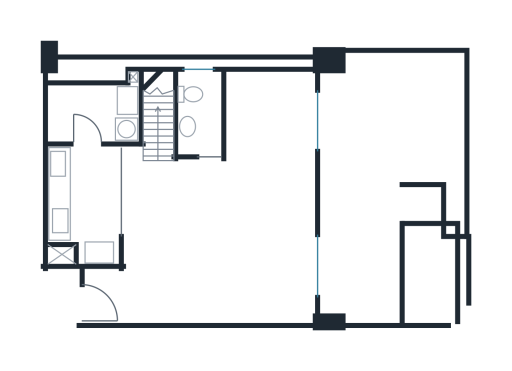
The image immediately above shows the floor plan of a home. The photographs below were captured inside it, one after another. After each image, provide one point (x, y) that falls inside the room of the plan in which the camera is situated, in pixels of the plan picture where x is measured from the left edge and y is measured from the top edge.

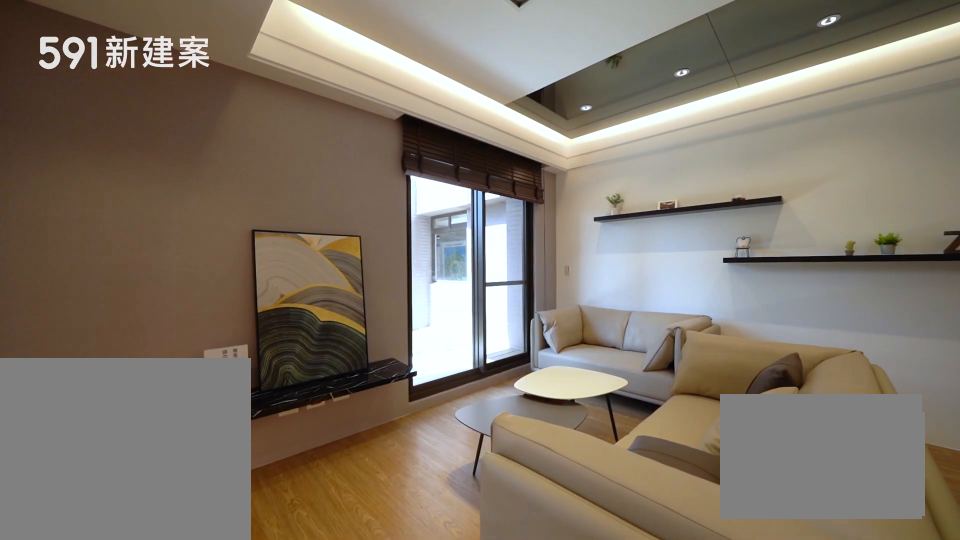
(258, 244)
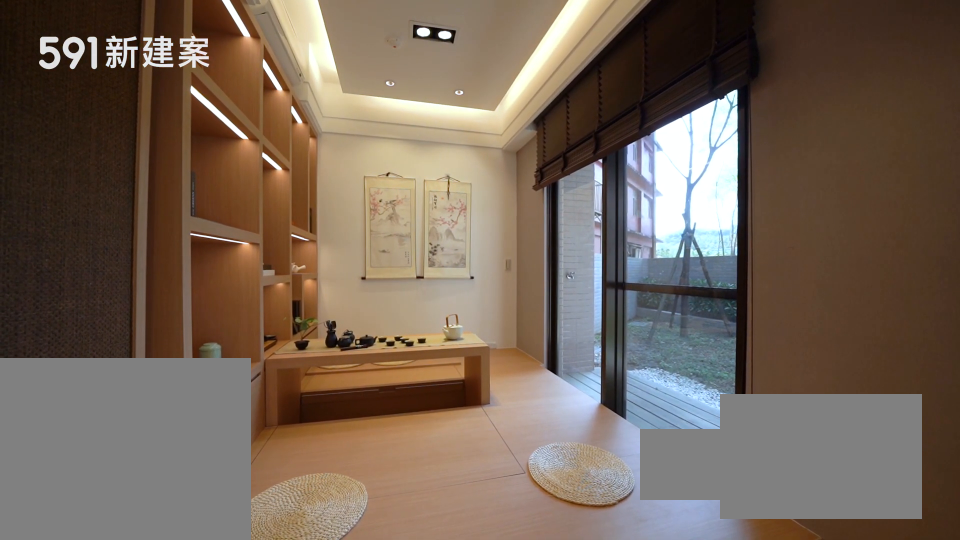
(270, 112)
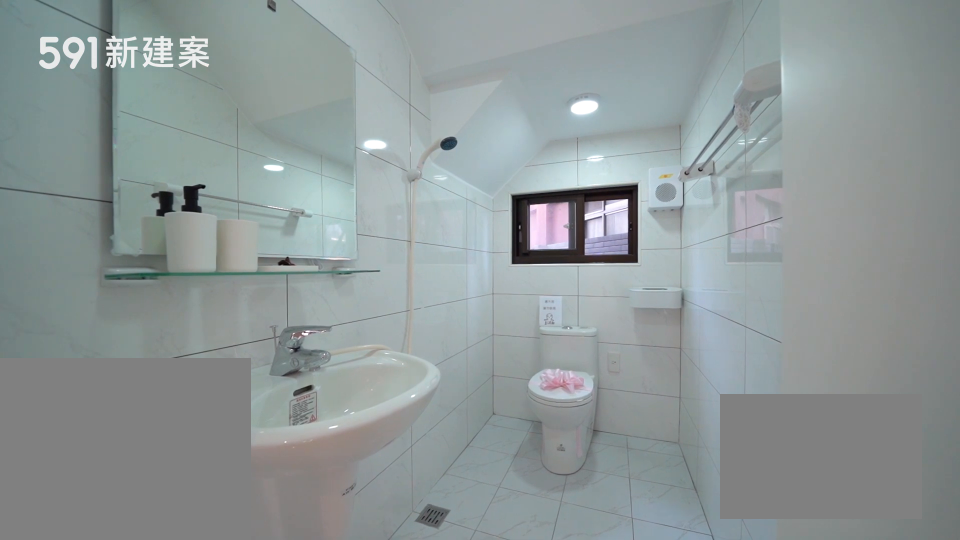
(198, 109)
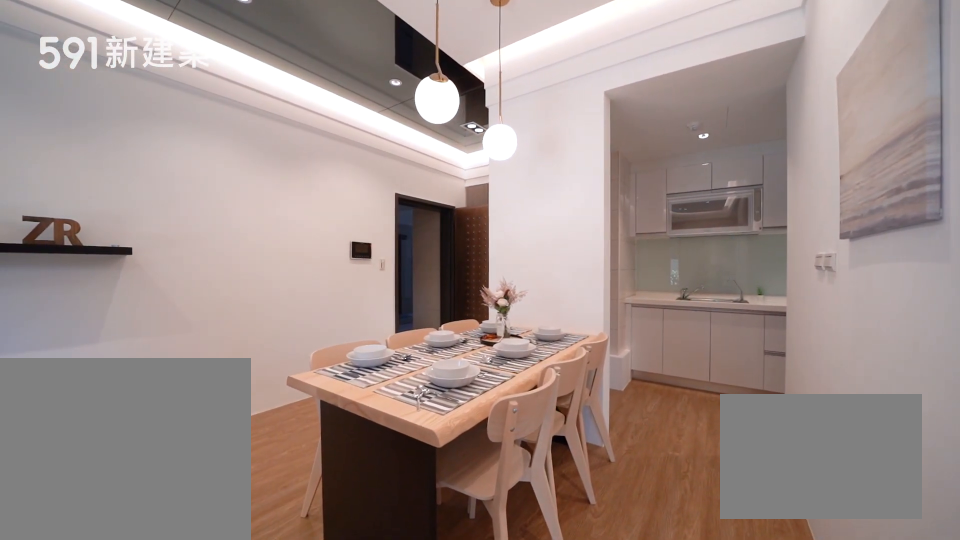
(165, 225)
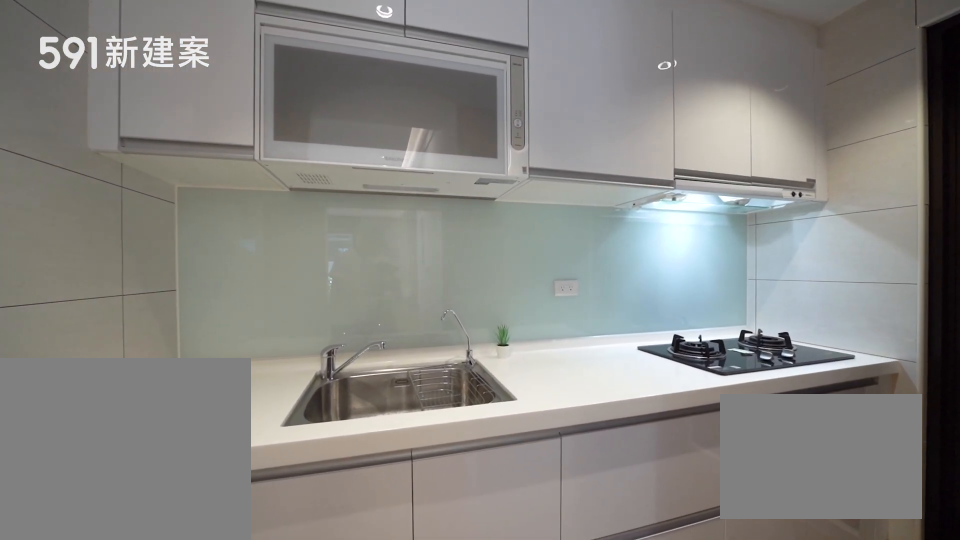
(85, 203)
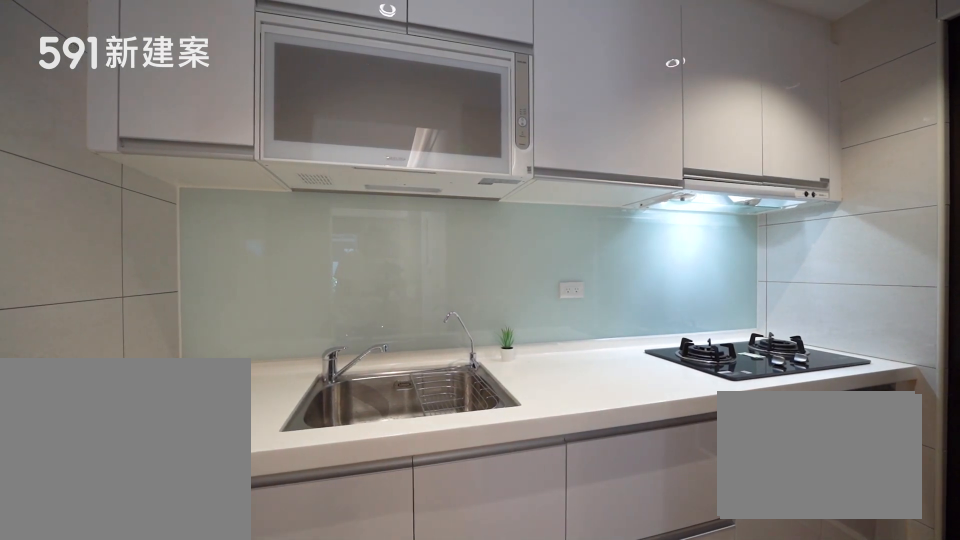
(85, 203)
